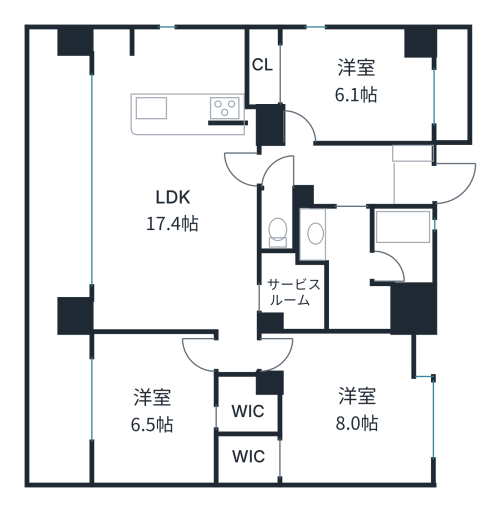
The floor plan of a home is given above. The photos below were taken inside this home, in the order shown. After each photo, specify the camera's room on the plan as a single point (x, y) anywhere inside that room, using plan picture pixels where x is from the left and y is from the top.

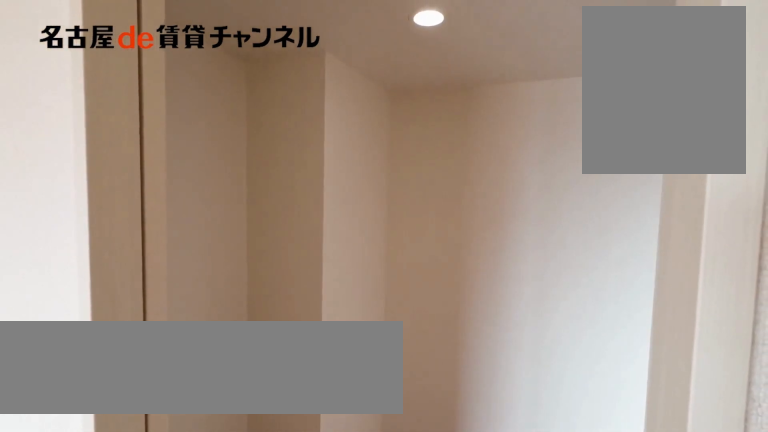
(292, 291)
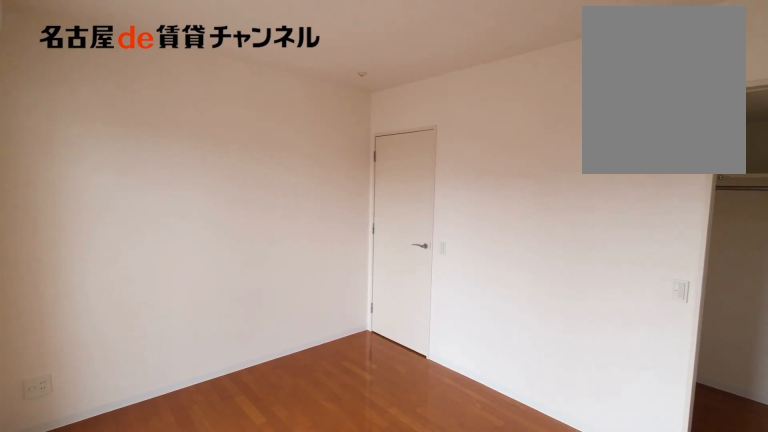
(170, 416)
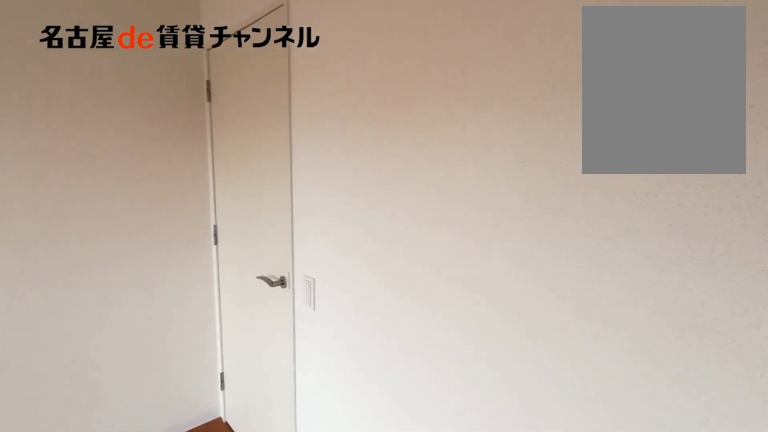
(170, 416)
